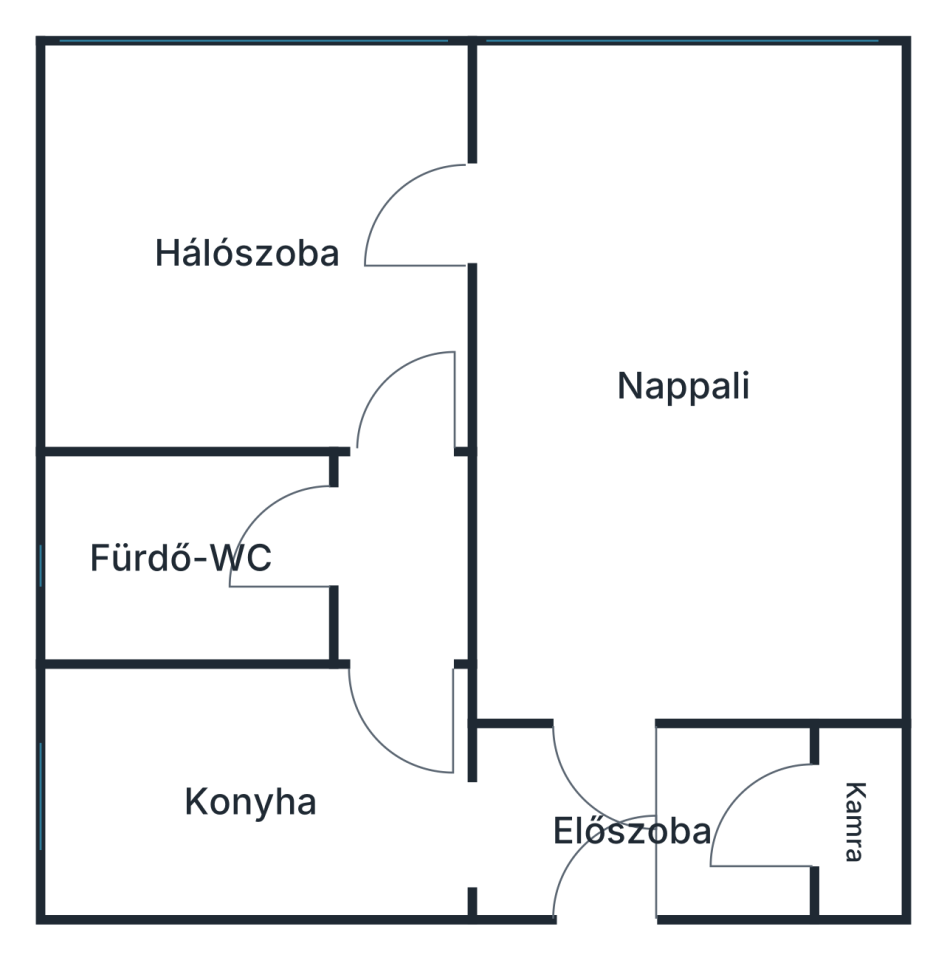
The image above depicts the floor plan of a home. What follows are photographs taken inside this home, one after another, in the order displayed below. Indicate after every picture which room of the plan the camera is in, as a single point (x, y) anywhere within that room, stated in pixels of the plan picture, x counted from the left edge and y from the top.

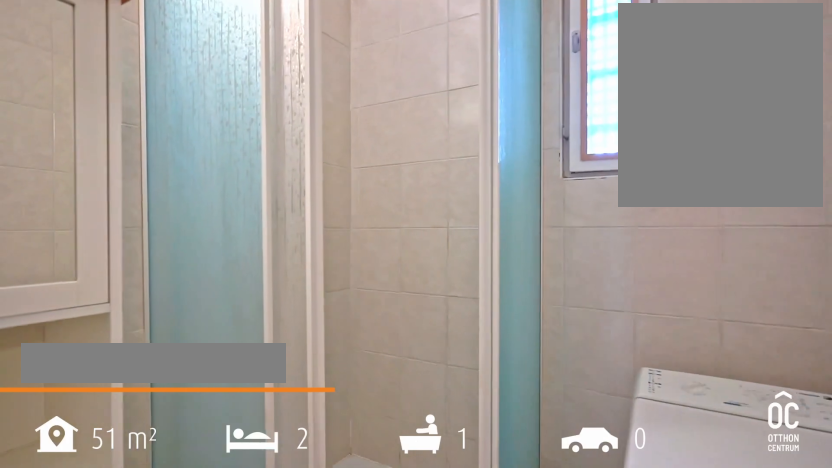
(185, 558)
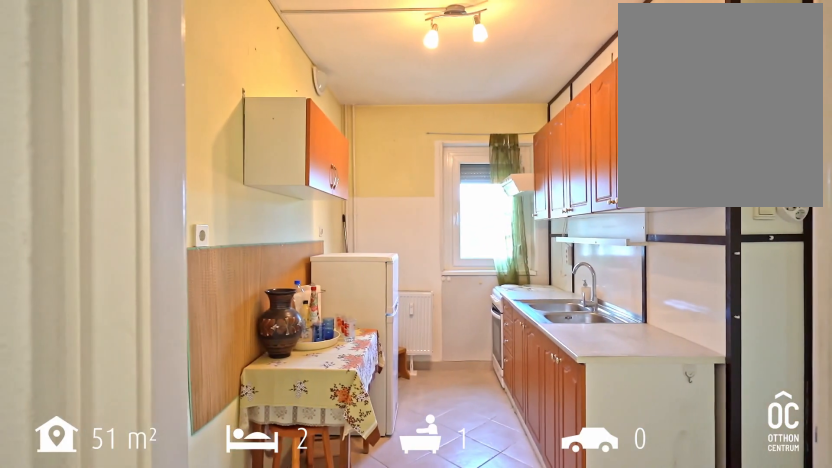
(256, 795)
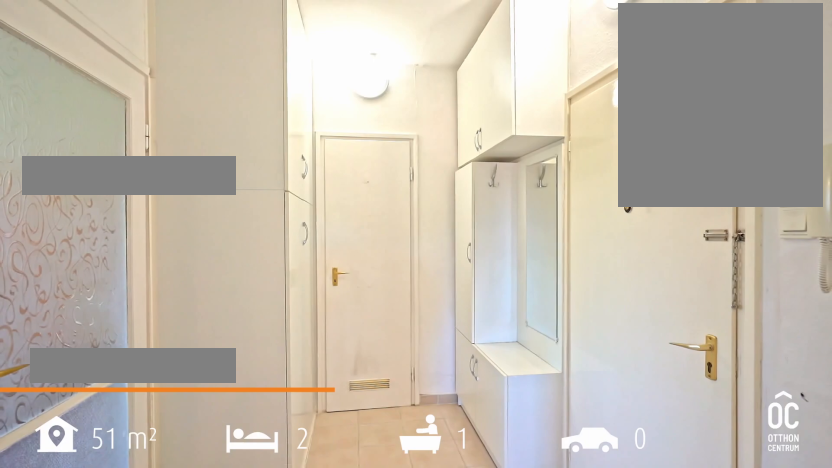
(645, 821)
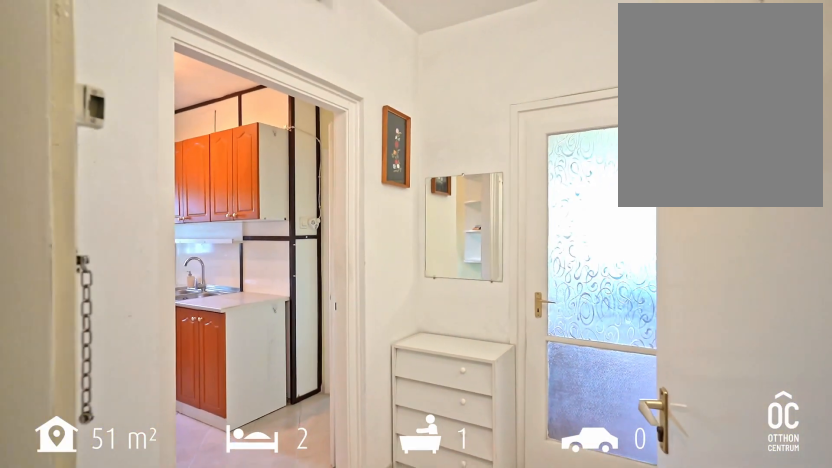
(645, 821)
